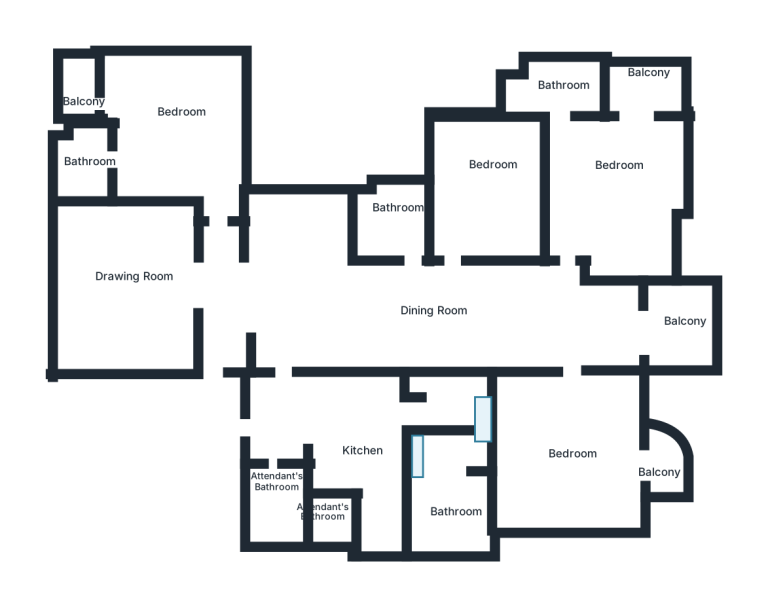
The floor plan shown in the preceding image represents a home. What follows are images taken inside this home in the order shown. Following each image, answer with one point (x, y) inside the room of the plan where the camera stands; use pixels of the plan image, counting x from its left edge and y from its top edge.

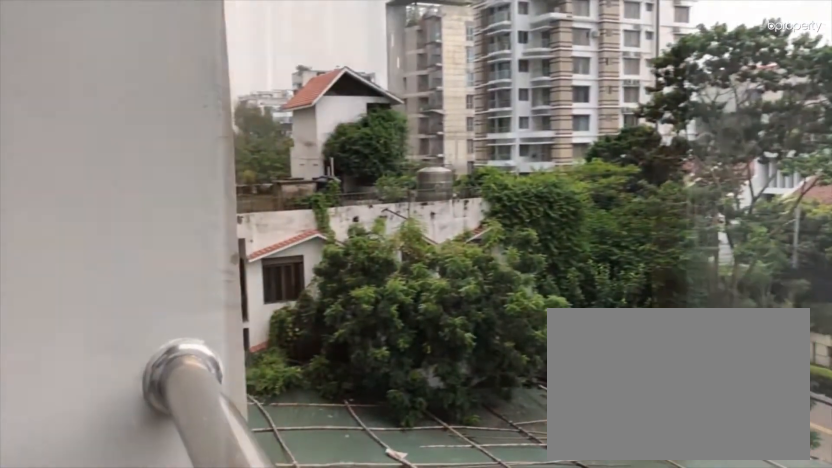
(649, 77)
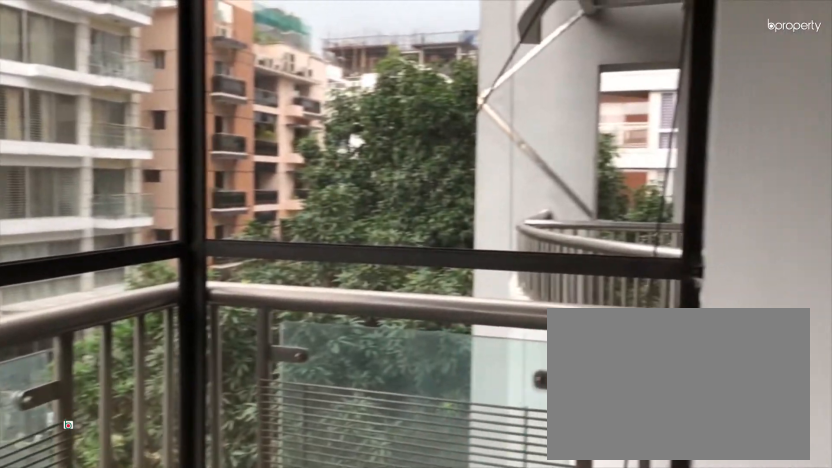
(680, 324)
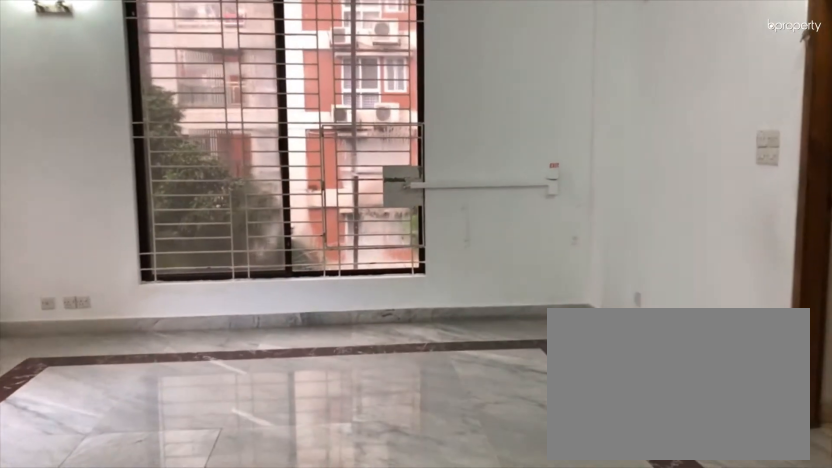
(578, 452)
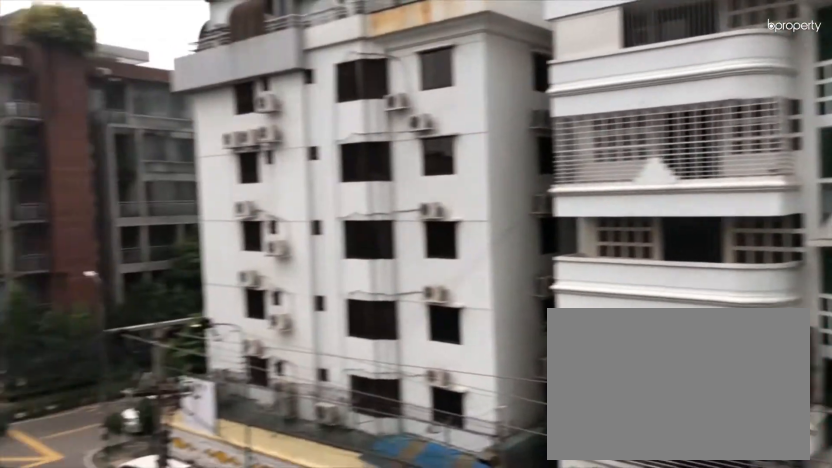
(661, 461)
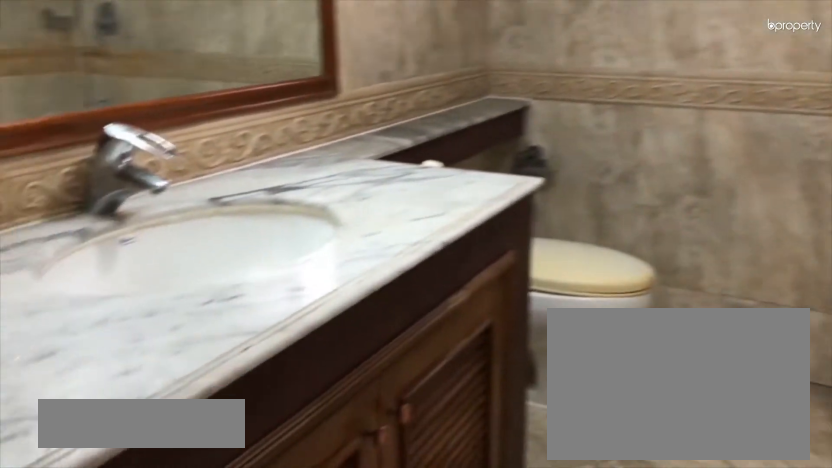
(447, 511)
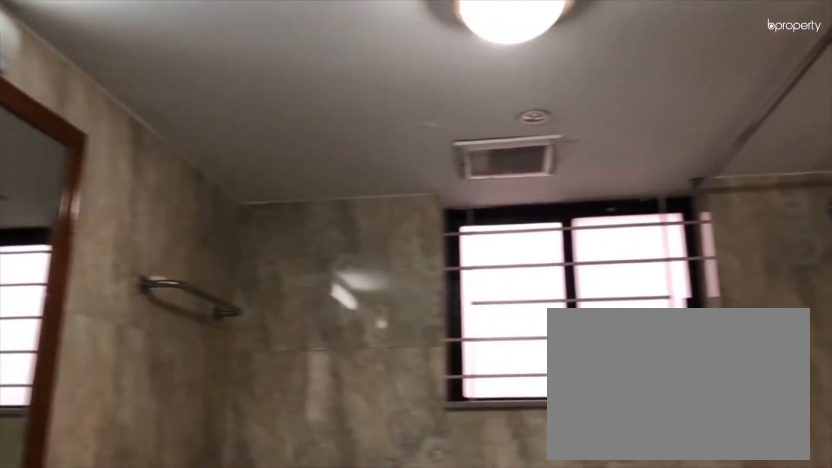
(447, 511)
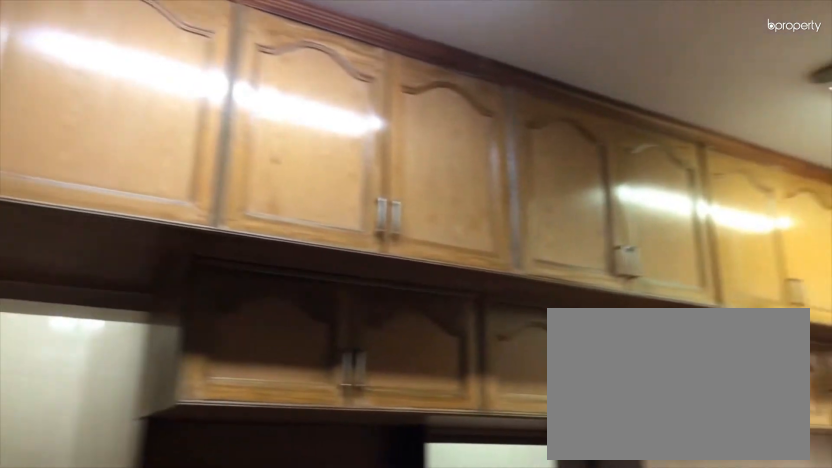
(353, 432)
